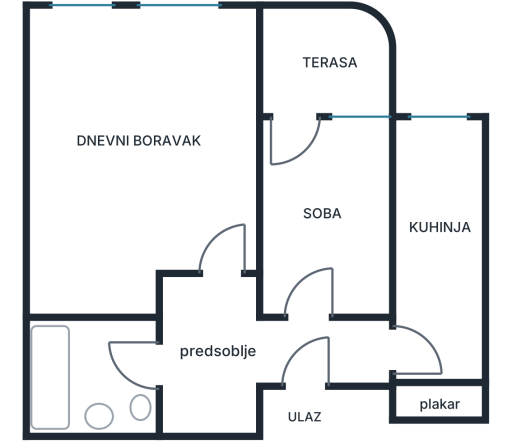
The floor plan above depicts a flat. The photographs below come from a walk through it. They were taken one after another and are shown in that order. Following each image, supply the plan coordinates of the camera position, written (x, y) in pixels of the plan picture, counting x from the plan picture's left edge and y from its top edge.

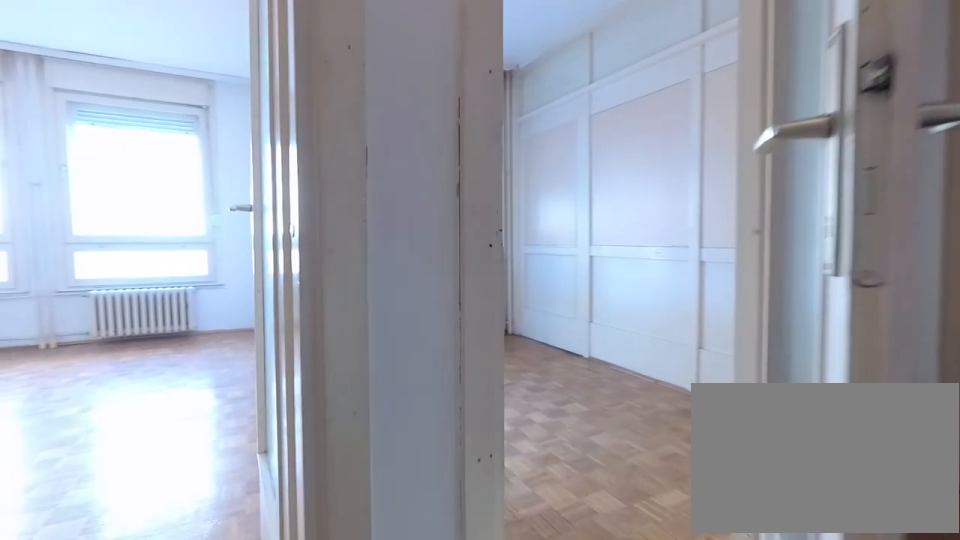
(266, 348)
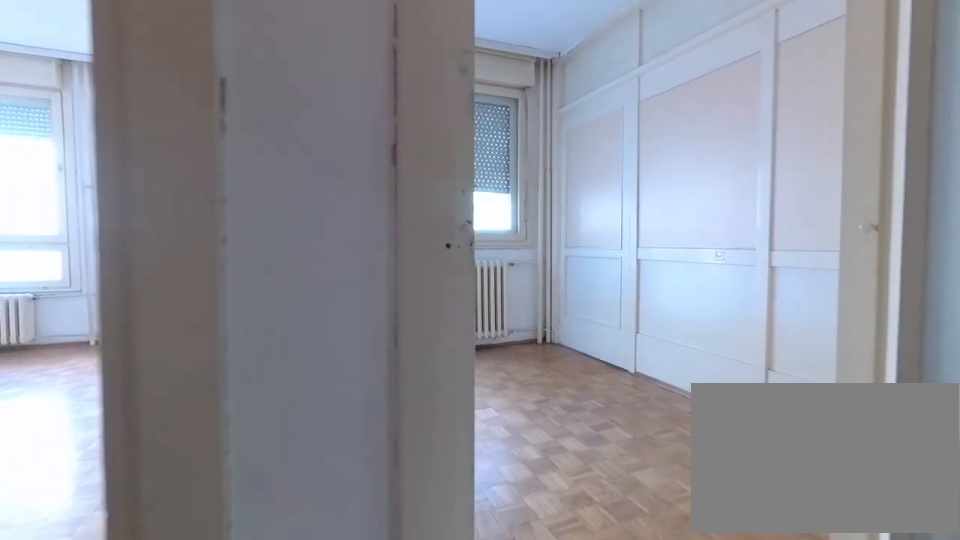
(285, 340)
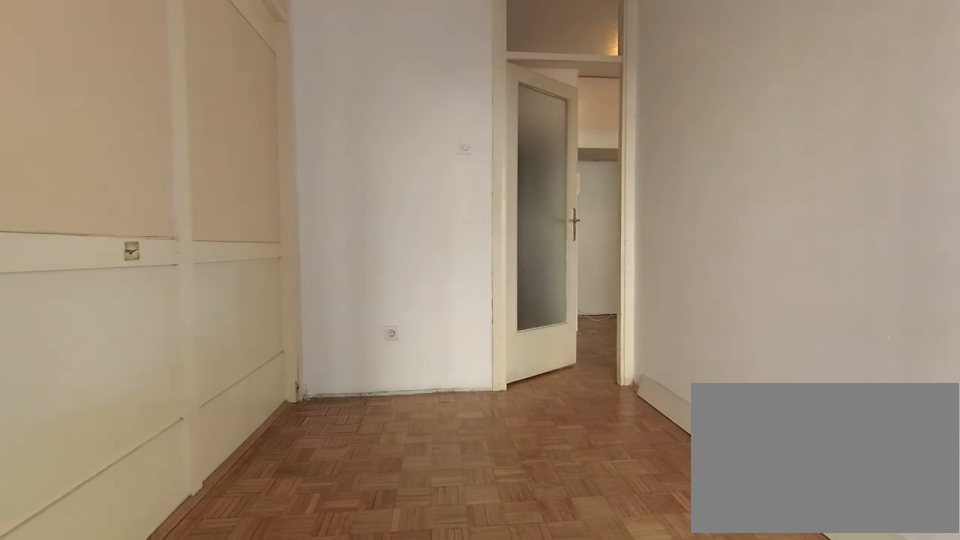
(310, 121)
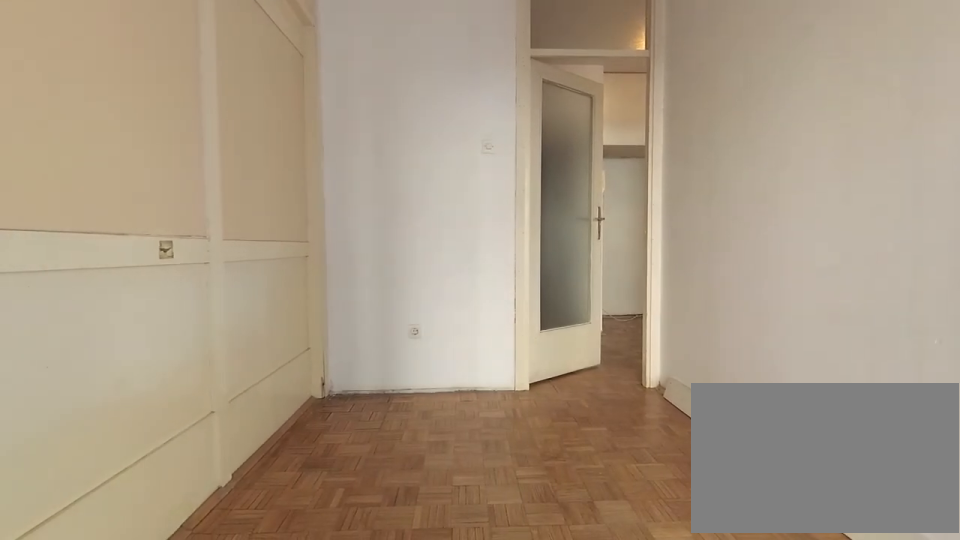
(304, 121)
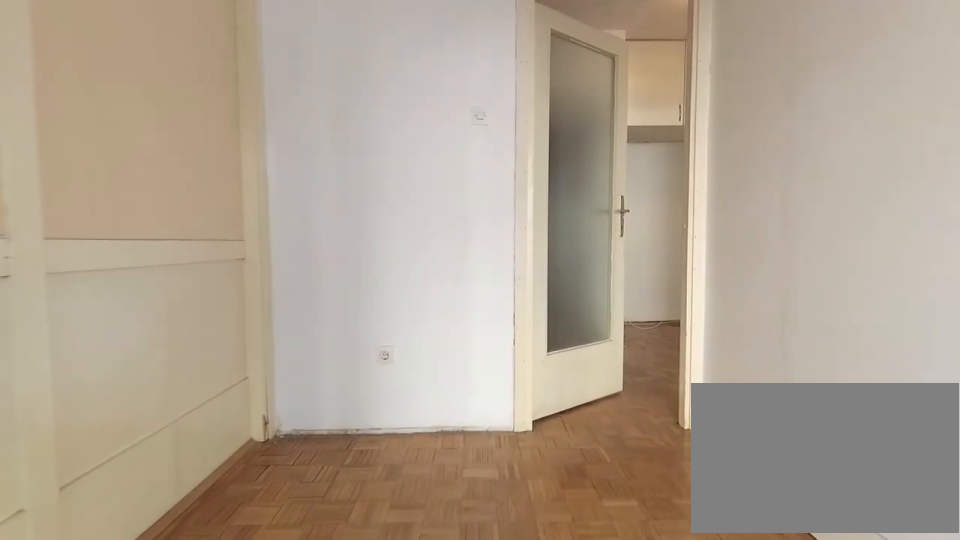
(304, 155)
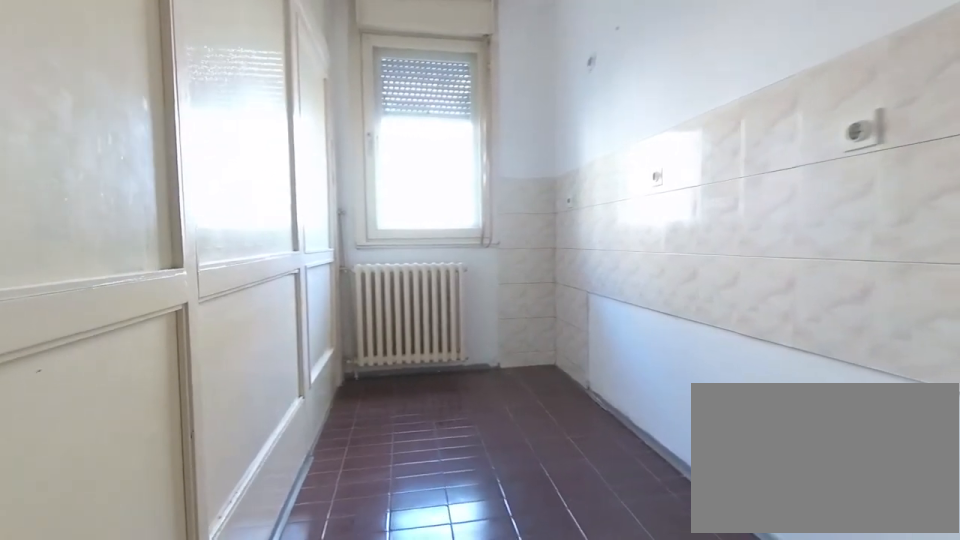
(437, 320)
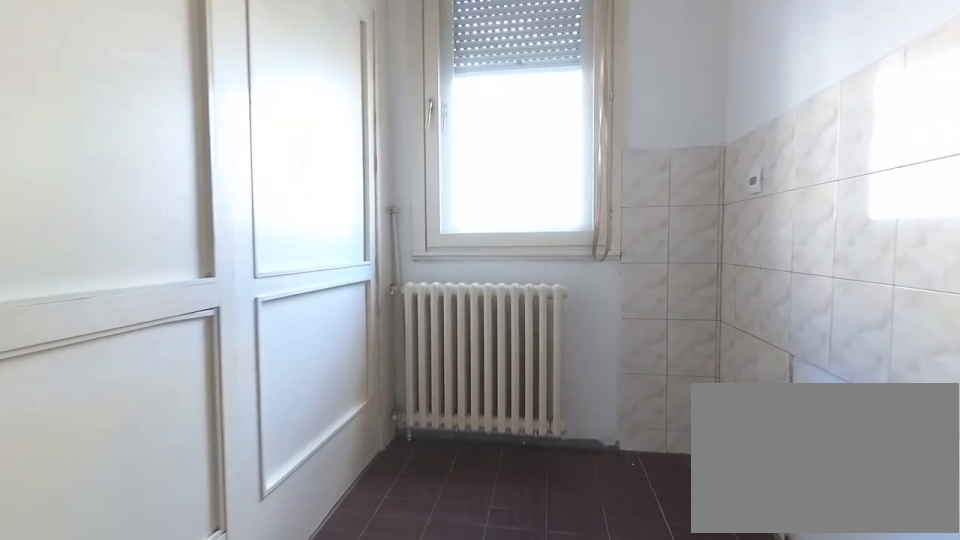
(436, 255)
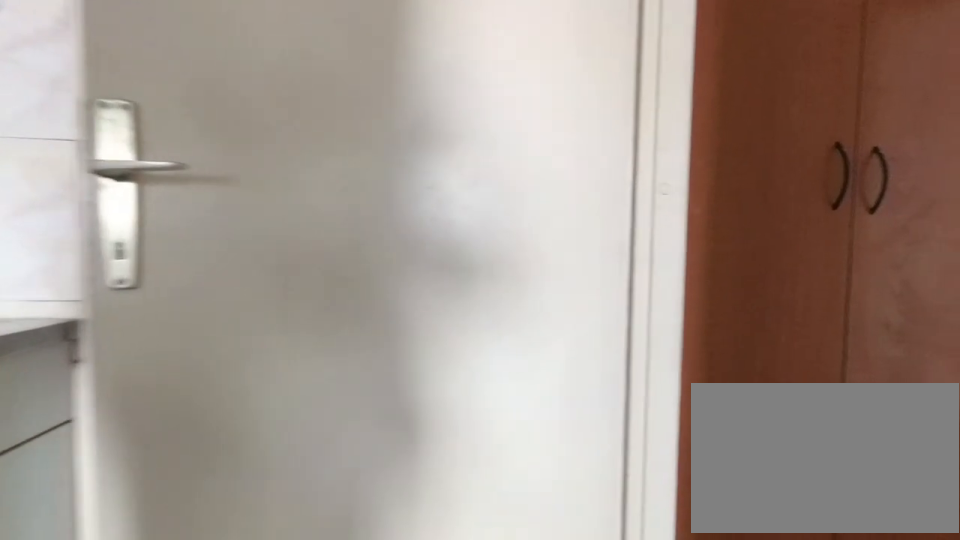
(445, 326)
